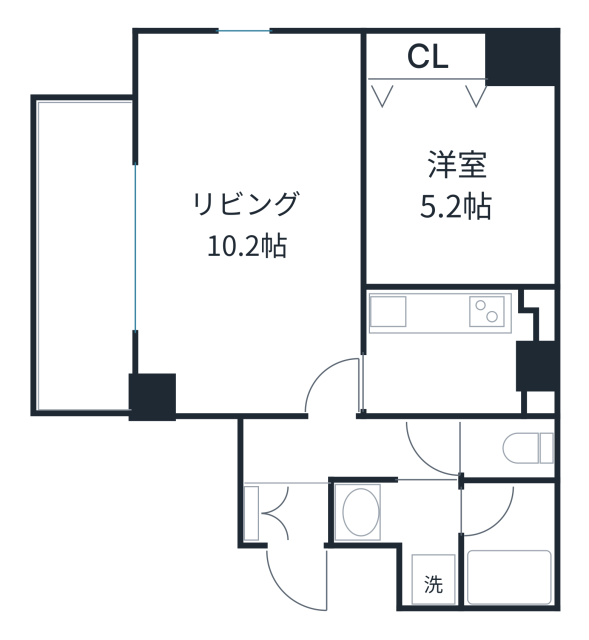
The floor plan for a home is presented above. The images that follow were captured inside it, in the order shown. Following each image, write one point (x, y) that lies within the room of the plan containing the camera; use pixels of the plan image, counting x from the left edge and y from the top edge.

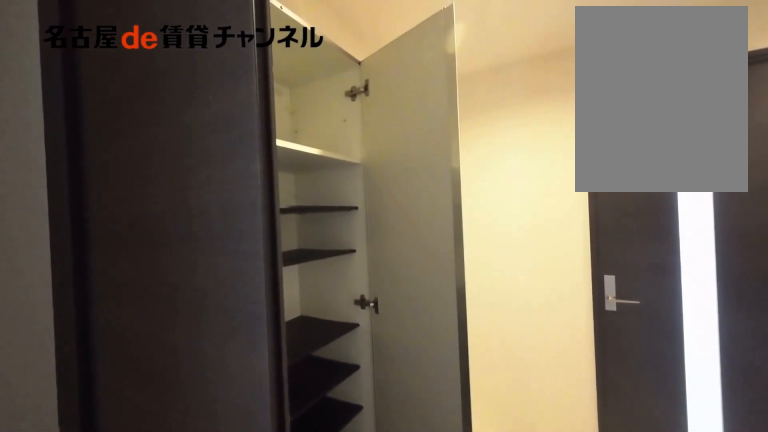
(281, 513)
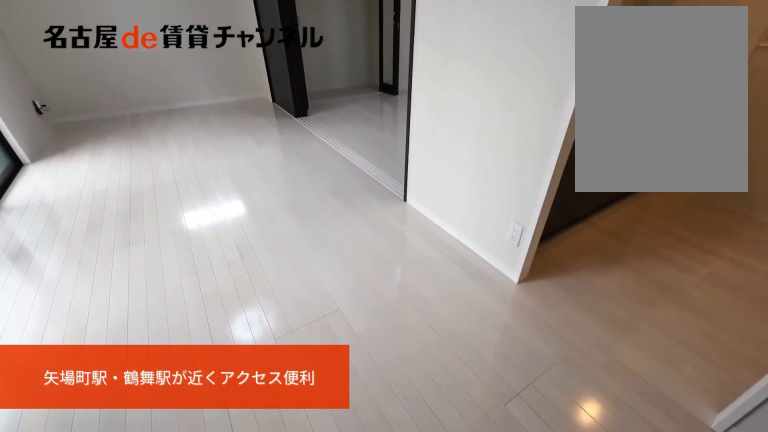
(250, 225)
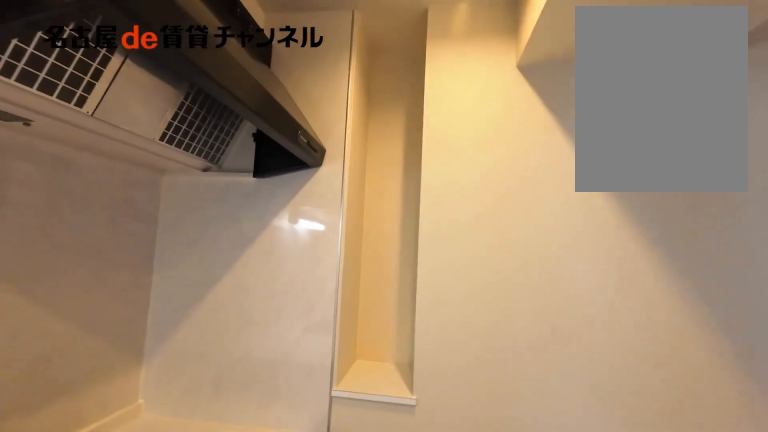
(457, 350)
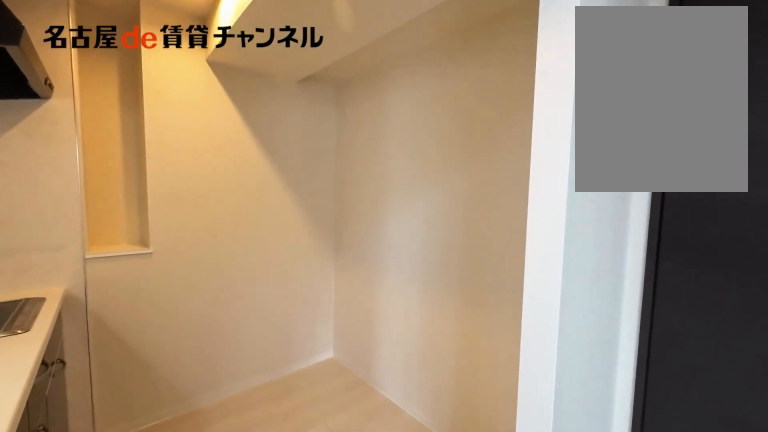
(457, 350)
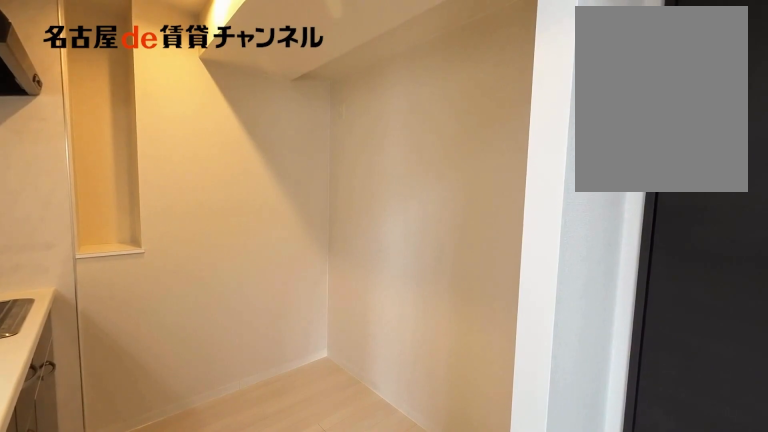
(457, 350)
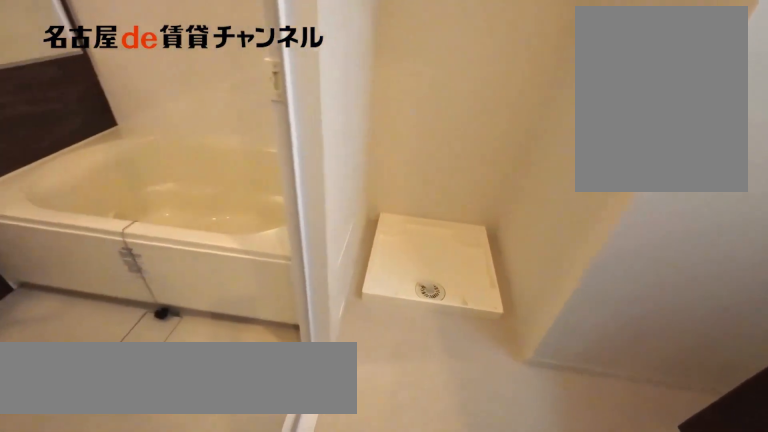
(410, 532)
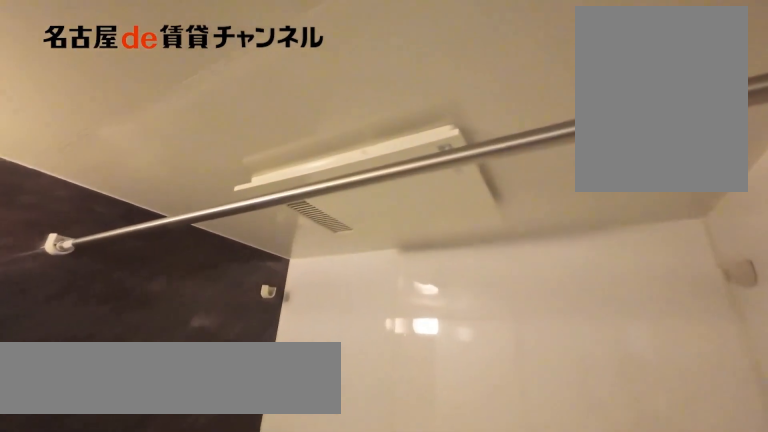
(507, 544)
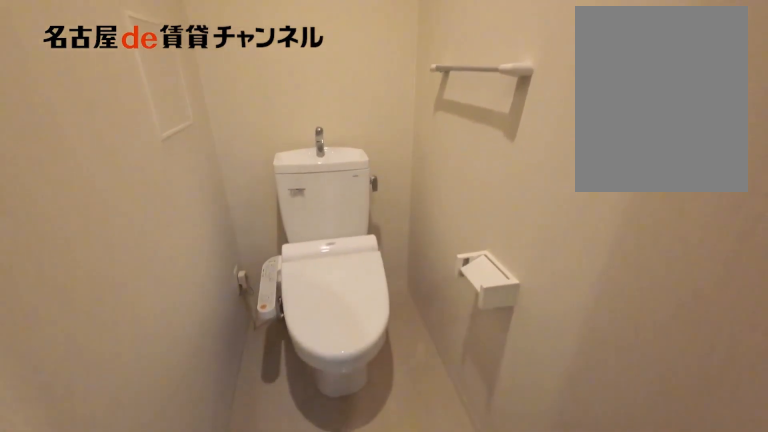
(507, 449)
